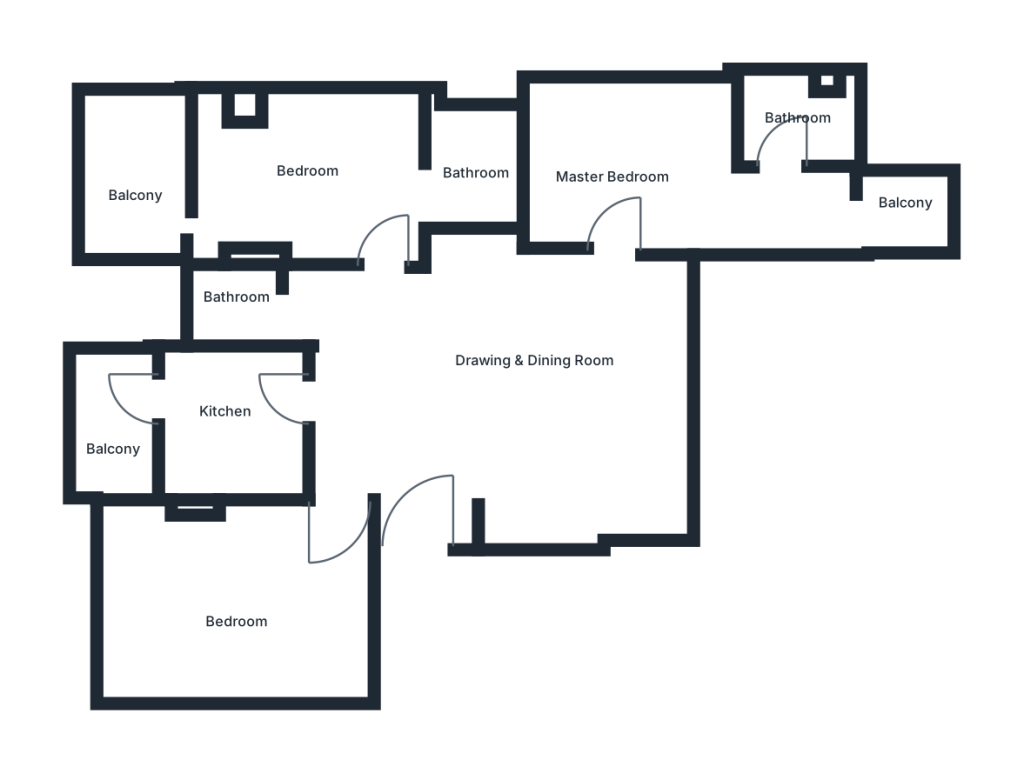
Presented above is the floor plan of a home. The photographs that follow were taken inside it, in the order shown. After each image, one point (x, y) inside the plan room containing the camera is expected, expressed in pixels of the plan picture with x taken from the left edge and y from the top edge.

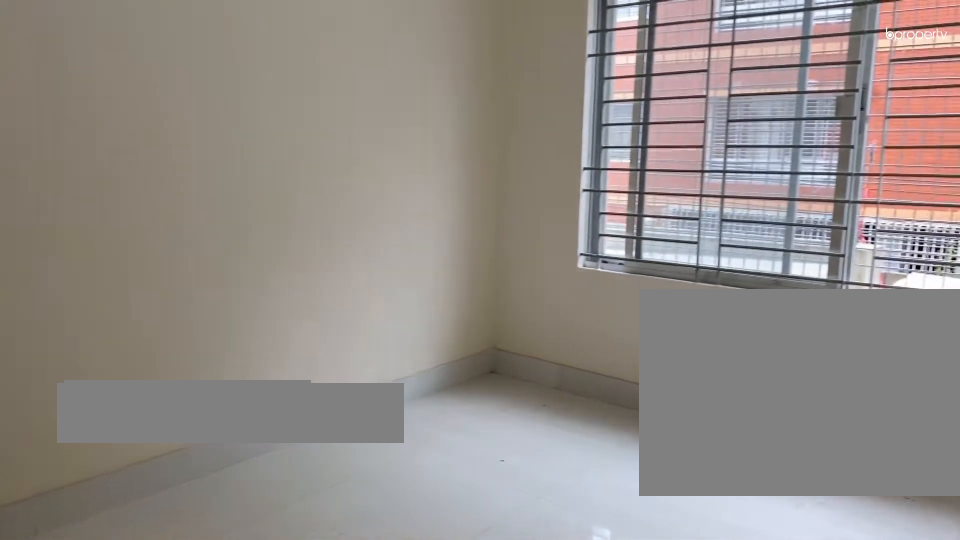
(235, 593)
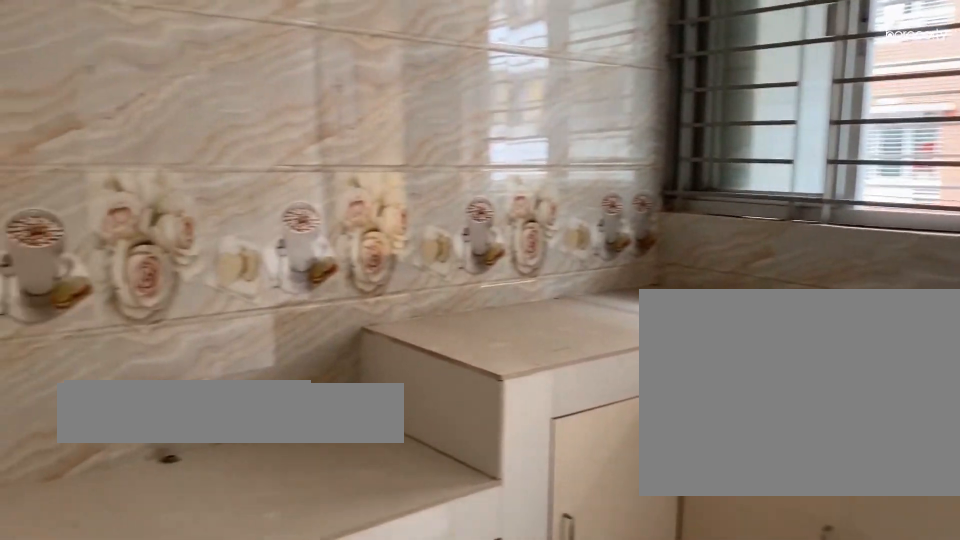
(231, 431)
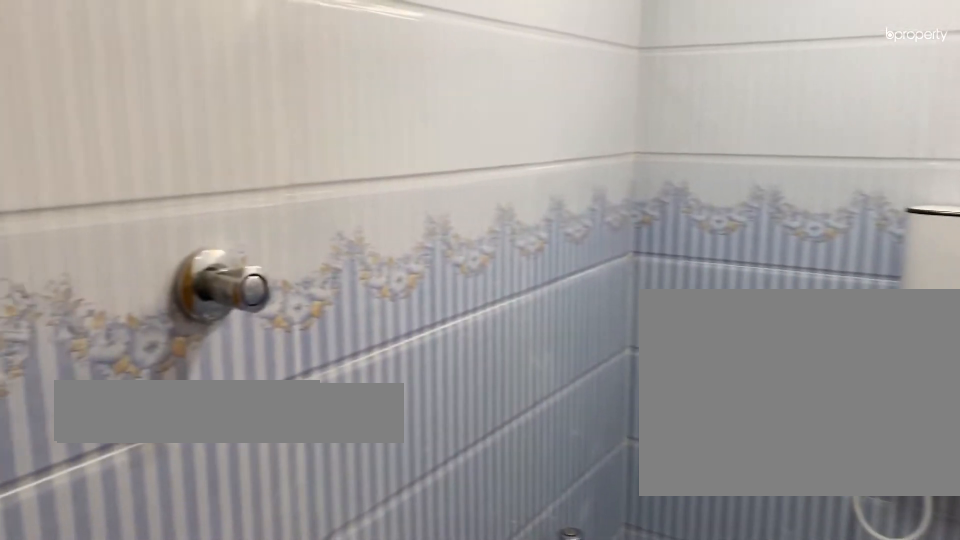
(245, 293)
